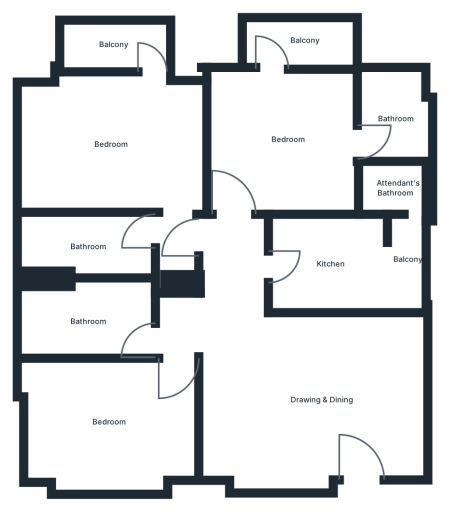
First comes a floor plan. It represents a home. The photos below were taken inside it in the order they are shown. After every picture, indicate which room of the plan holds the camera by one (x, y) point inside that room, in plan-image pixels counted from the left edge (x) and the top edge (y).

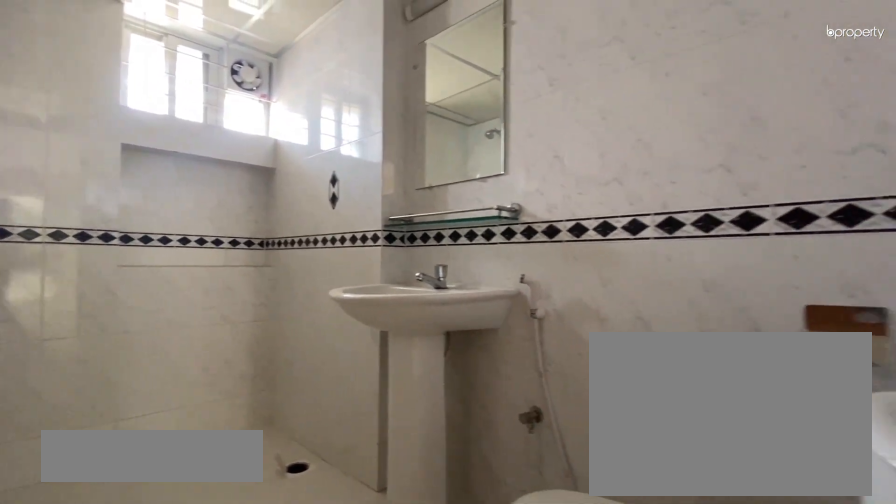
(86, 322)
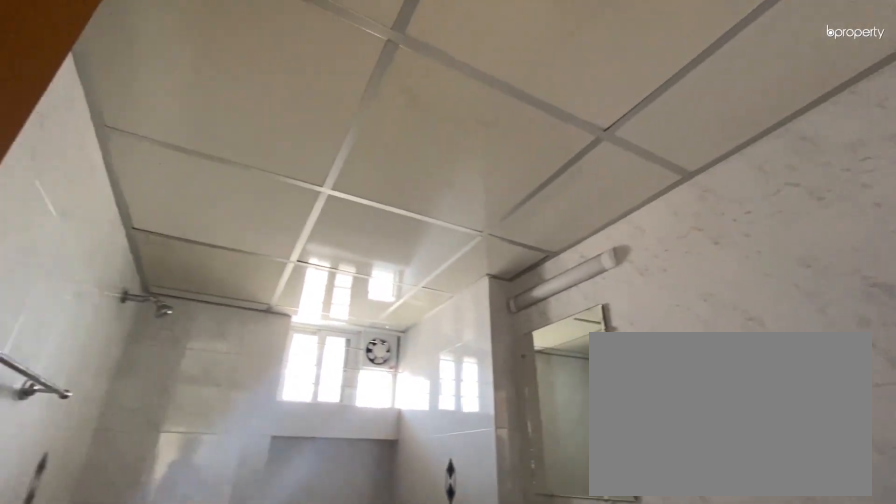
(86, 322)
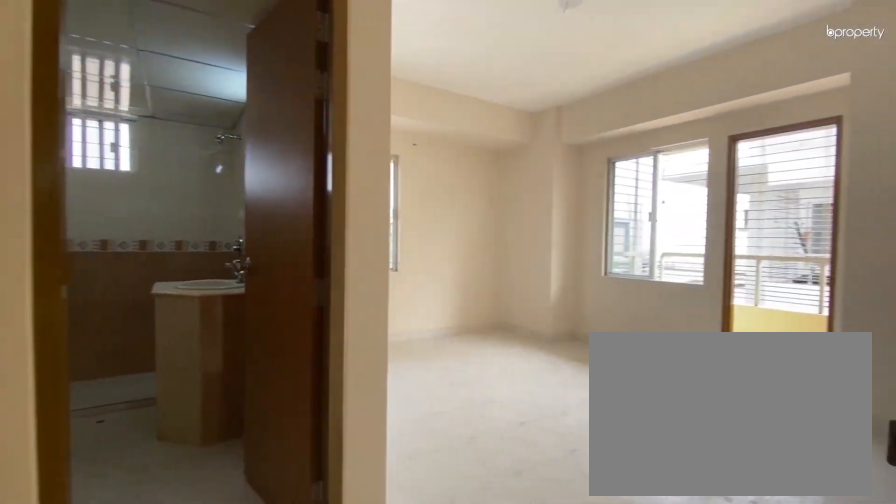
(193, 235)
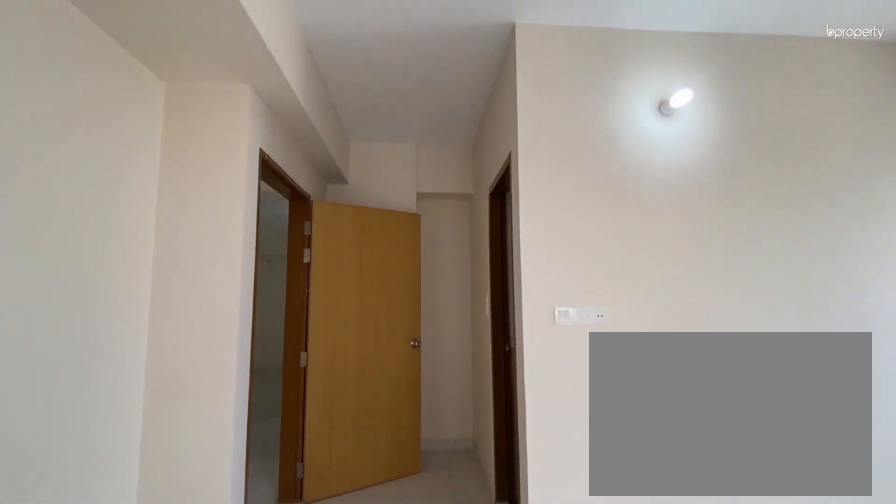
(109, 144)
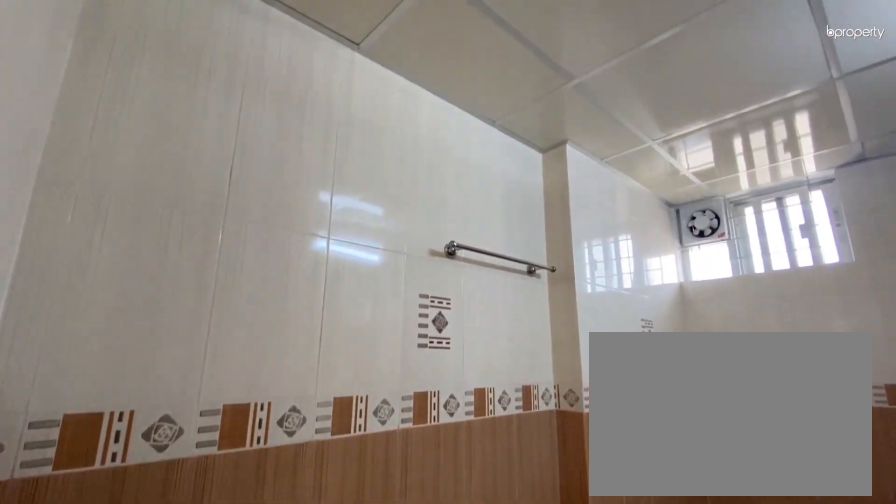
(87, 246)
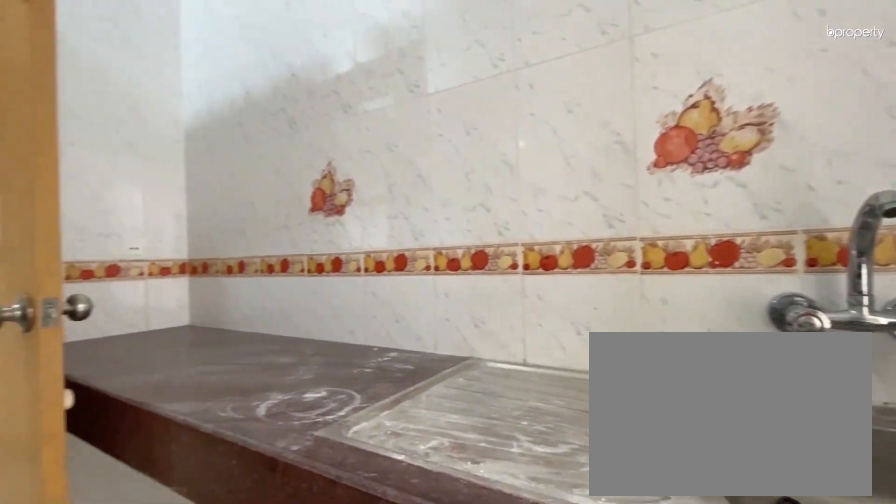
(328, 264)
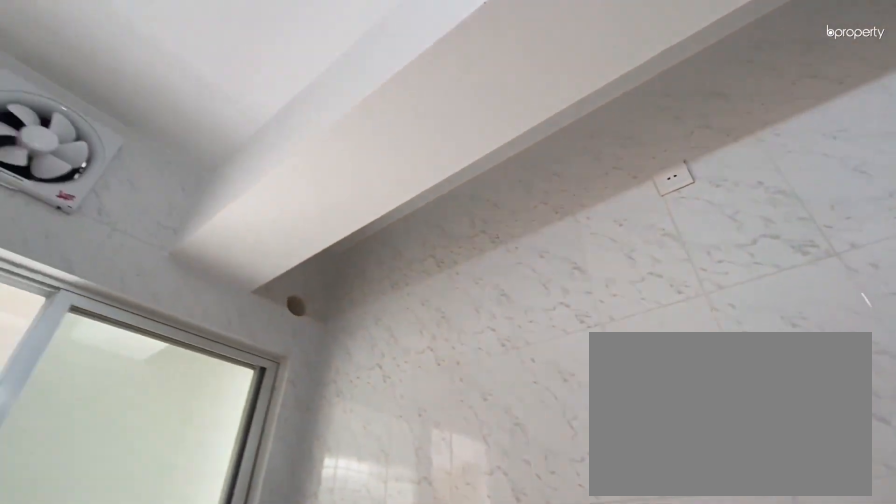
(328, 264)
